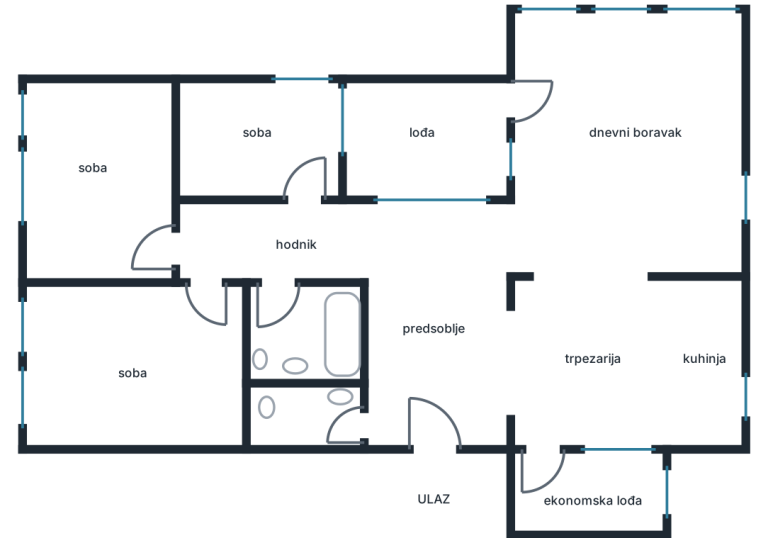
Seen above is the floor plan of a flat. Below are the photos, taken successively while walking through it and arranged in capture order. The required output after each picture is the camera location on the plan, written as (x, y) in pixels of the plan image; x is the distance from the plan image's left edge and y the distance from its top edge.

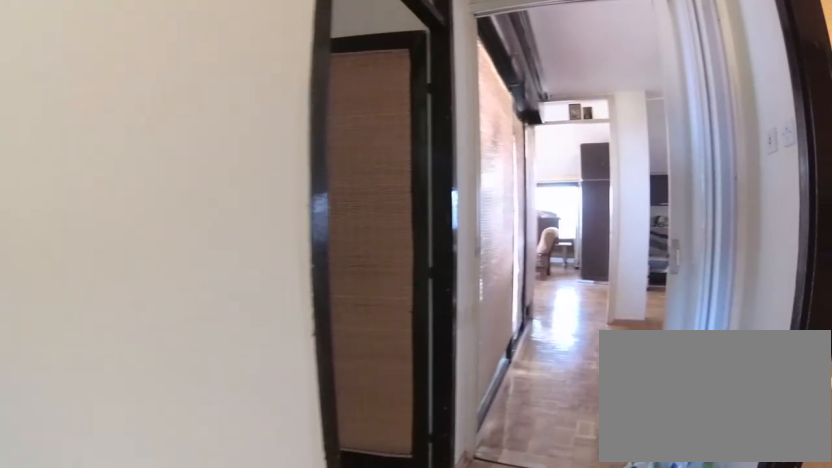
(199, 256)
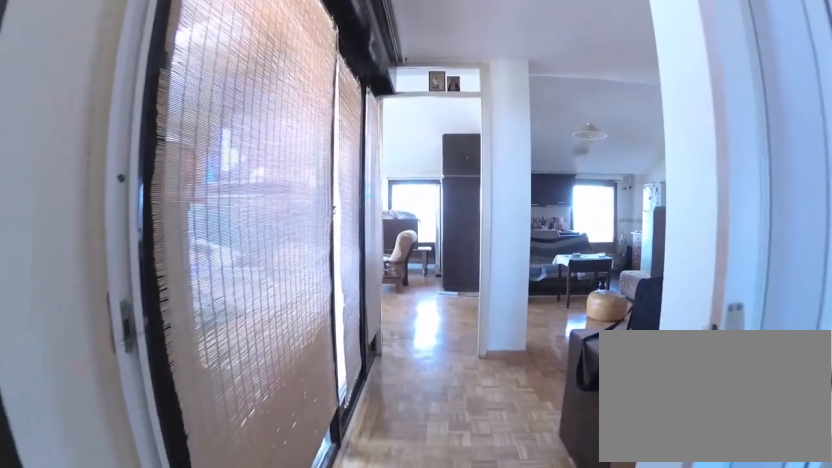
(276, 241)
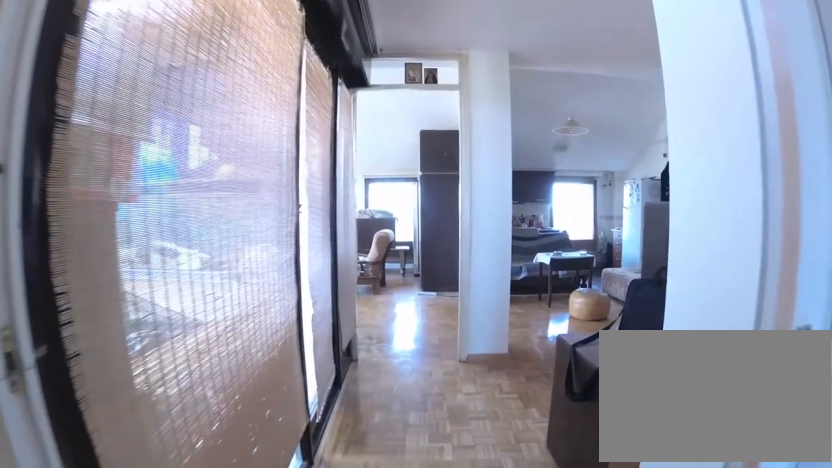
(285, 240)
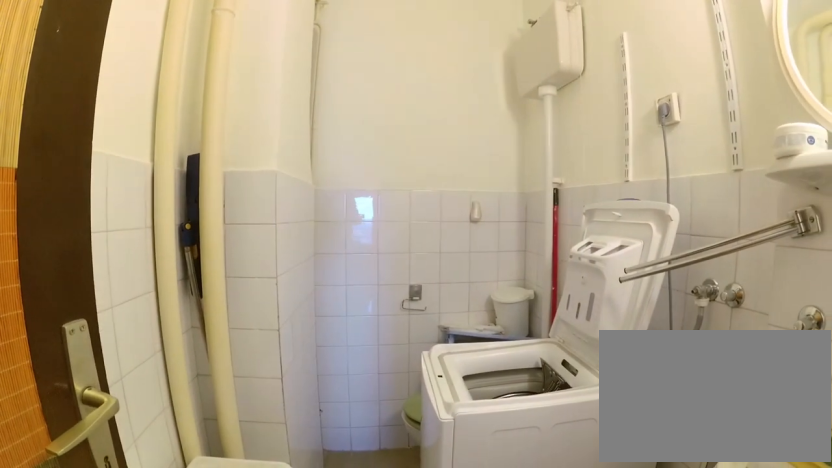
(369, 410)
